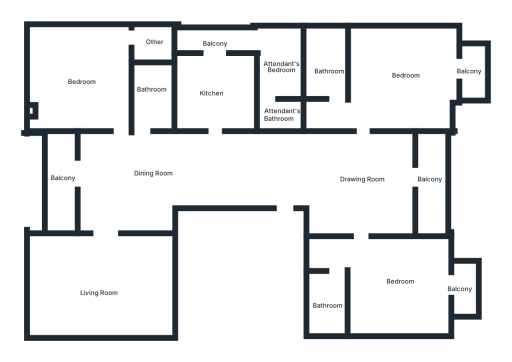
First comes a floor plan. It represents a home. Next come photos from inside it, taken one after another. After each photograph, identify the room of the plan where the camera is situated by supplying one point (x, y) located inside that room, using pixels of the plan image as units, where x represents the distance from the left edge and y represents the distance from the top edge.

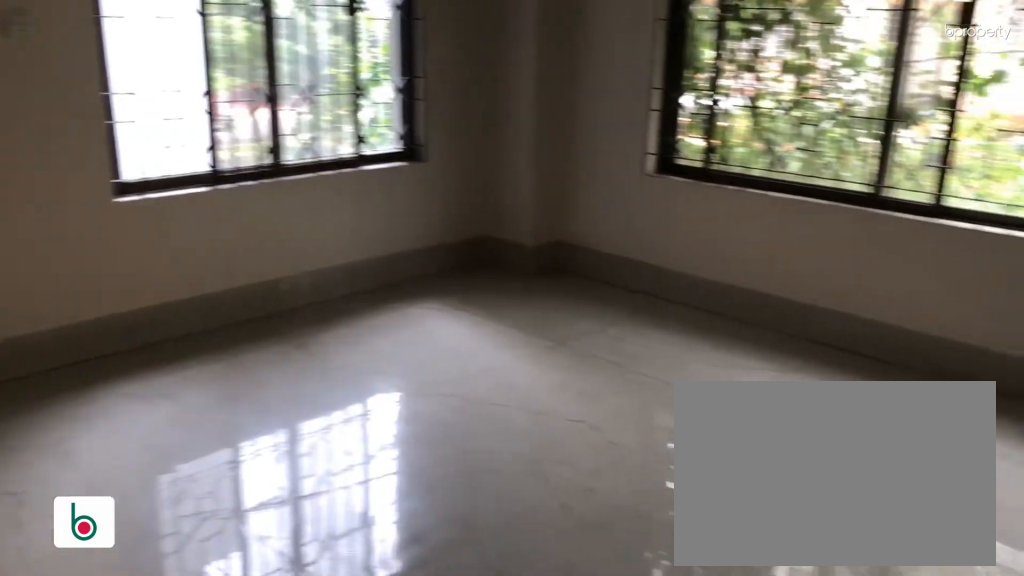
(103, 280)
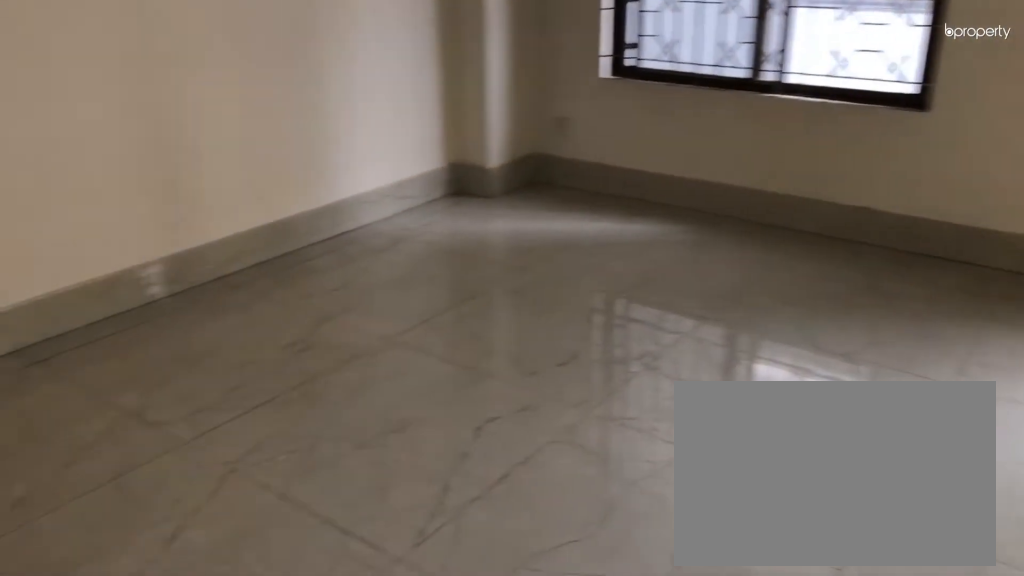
(103, 280)
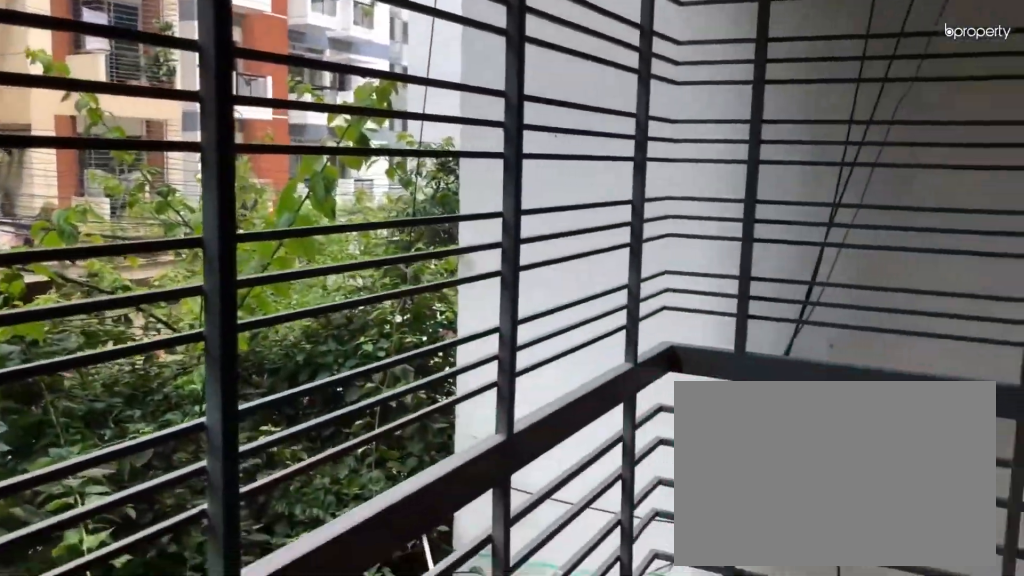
(58, 175)
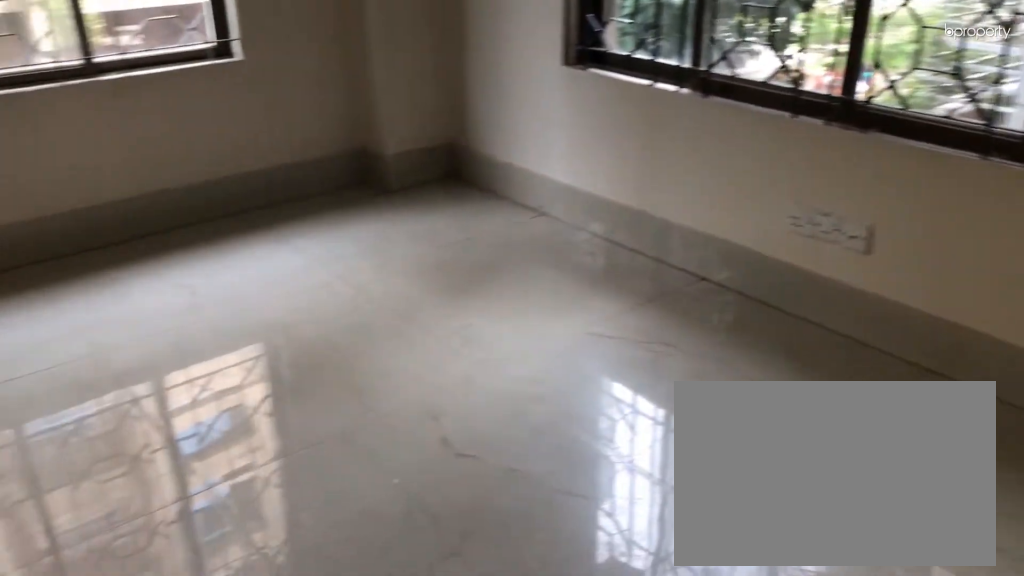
(83, 79)
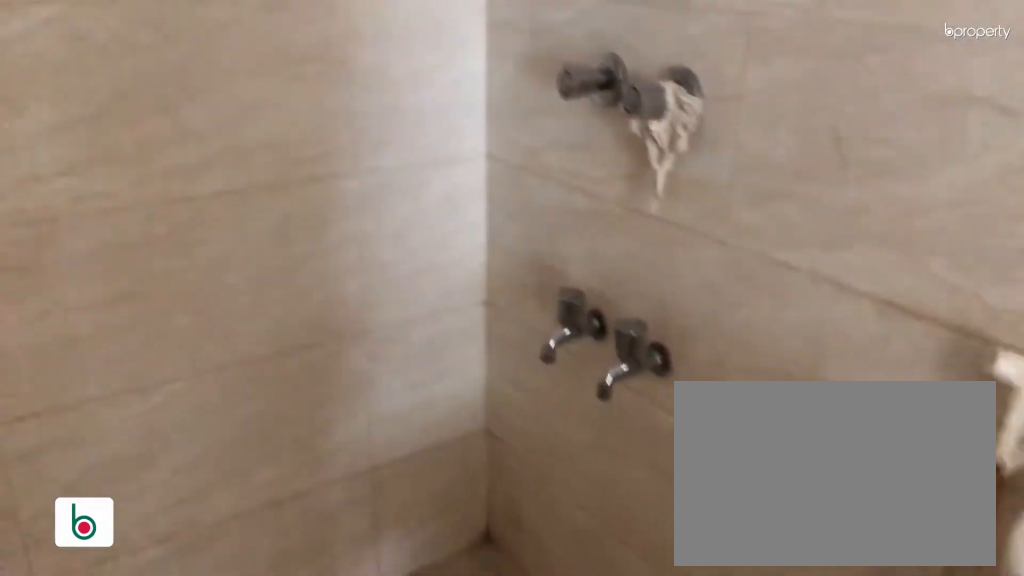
(152, 93)
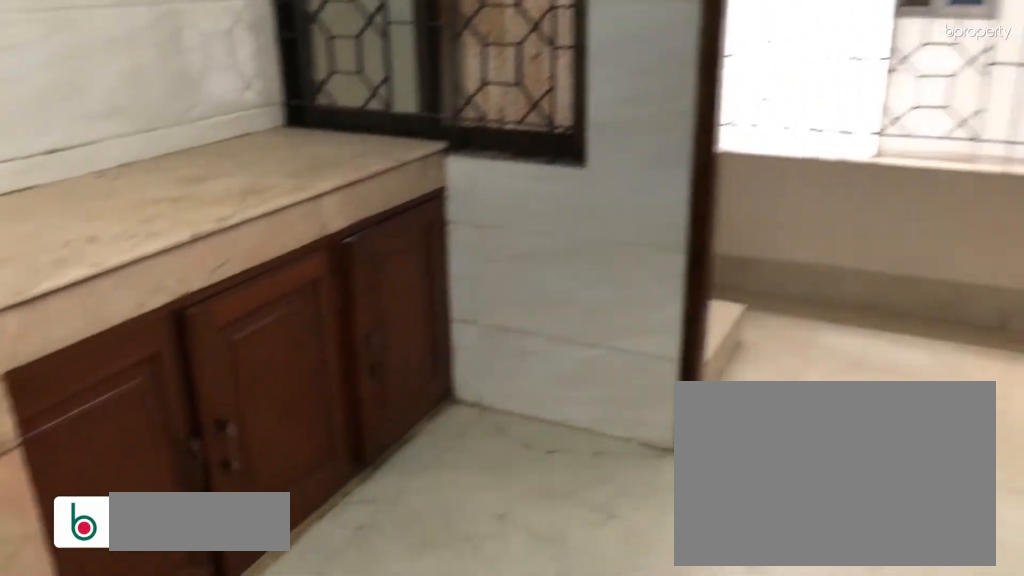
(212, 90)
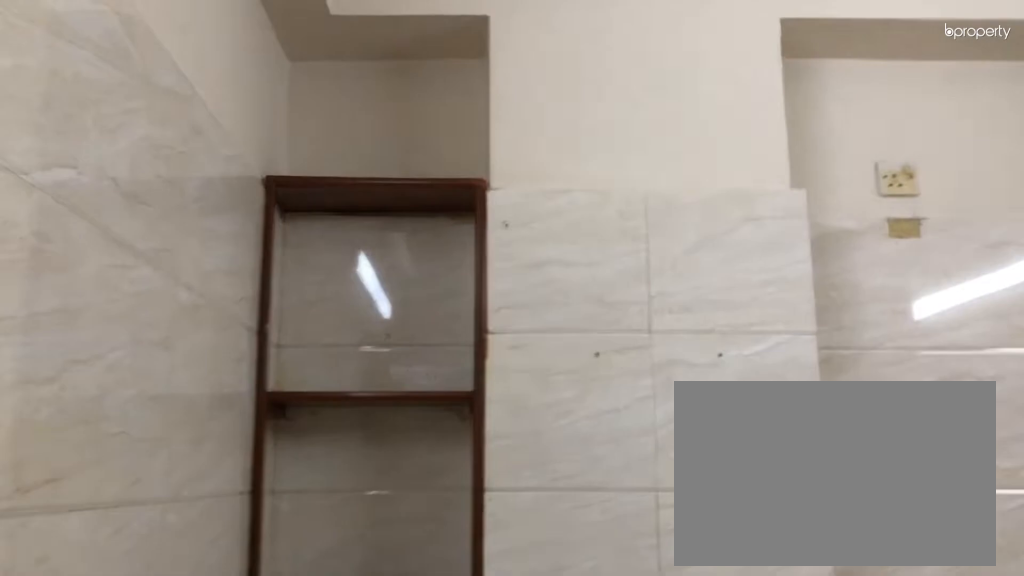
(212, 90)
